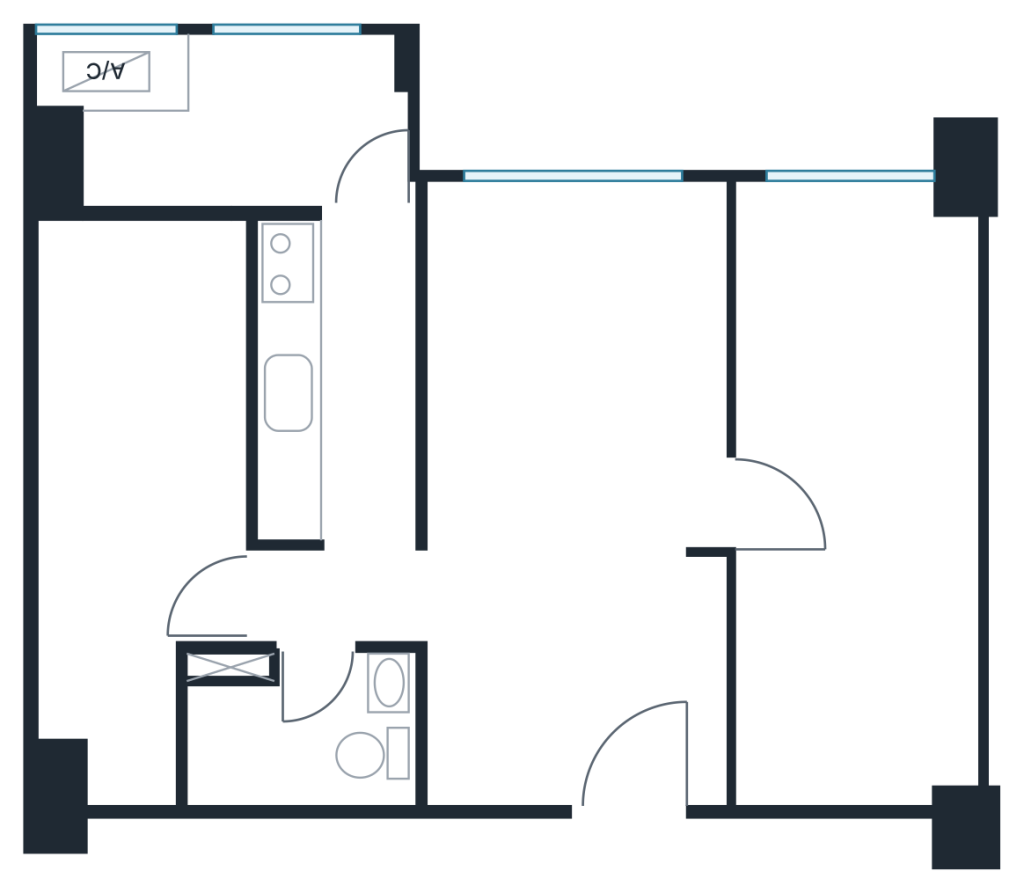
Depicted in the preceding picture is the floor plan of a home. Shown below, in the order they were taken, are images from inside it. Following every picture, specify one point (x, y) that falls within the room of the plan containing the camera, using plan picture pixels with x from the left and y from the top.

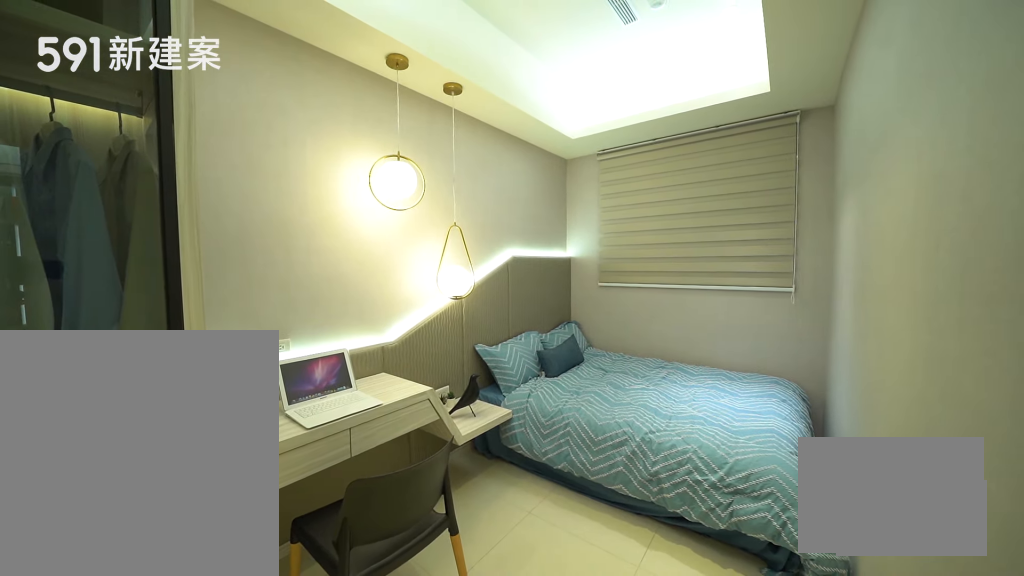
(133, 481)
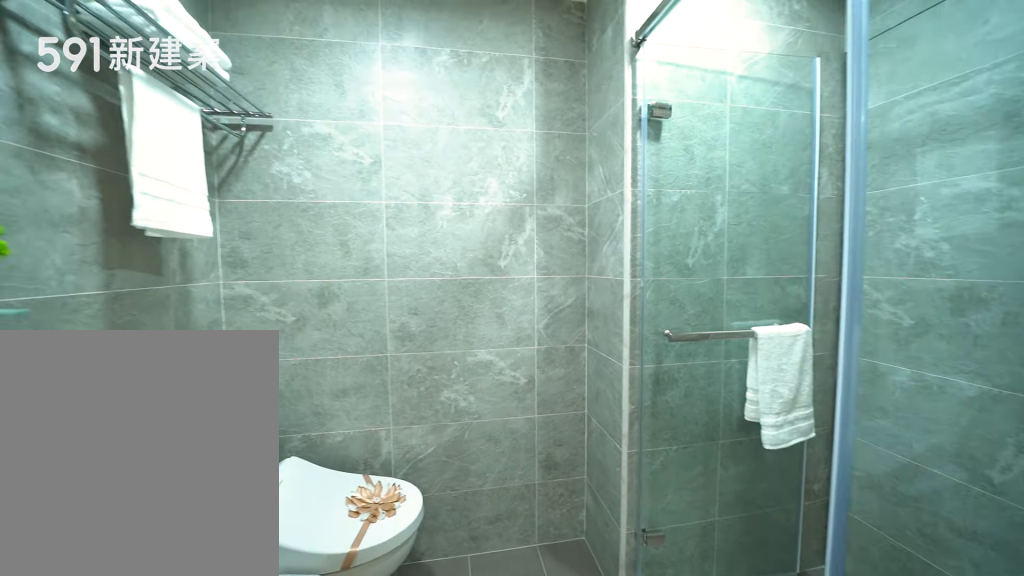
(303, 732)
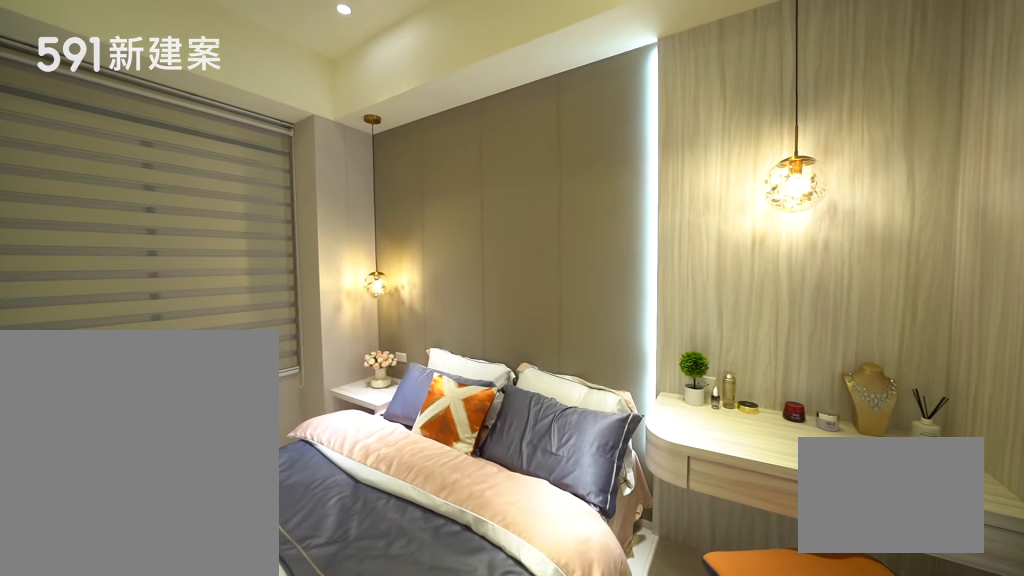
(864, 495)
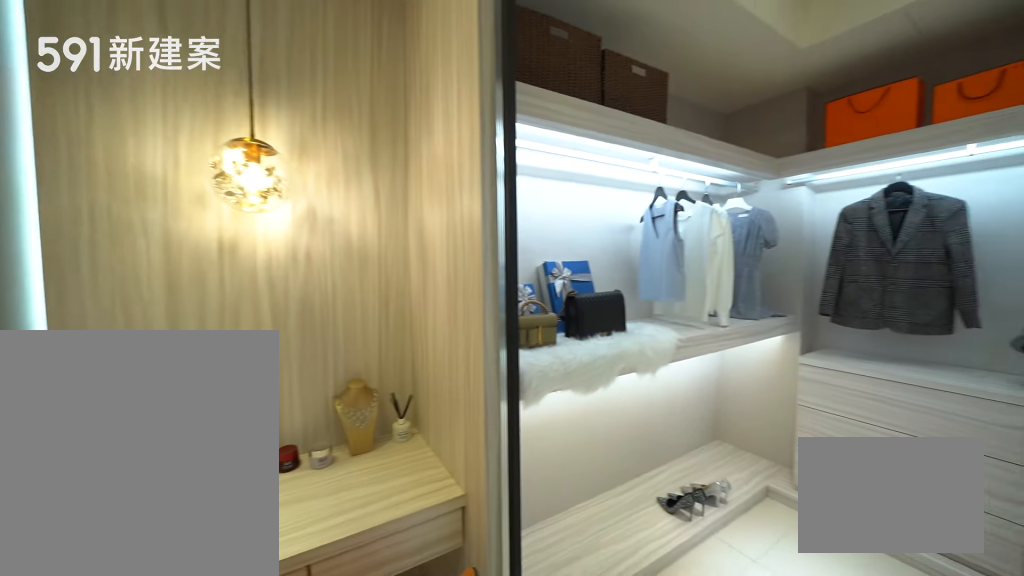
(864, 495)
